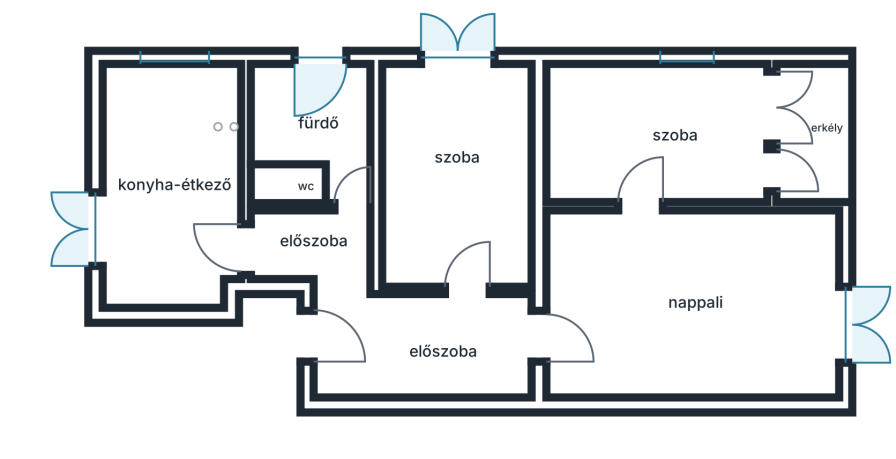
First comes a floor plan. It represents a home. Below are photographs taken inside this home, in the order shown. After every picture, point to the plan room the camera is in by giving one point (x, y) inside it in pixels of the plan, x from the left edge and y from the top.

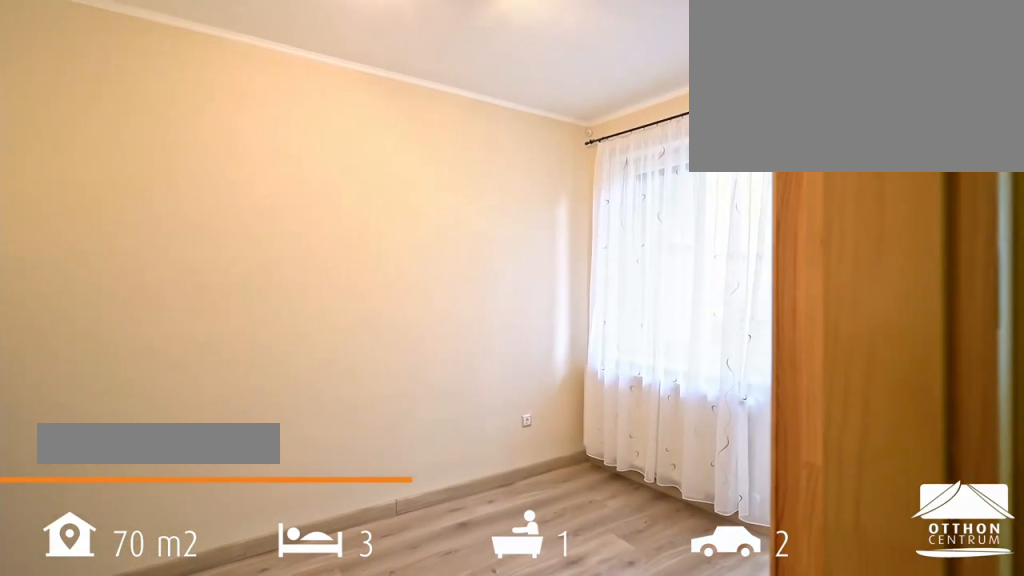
(674, 116)
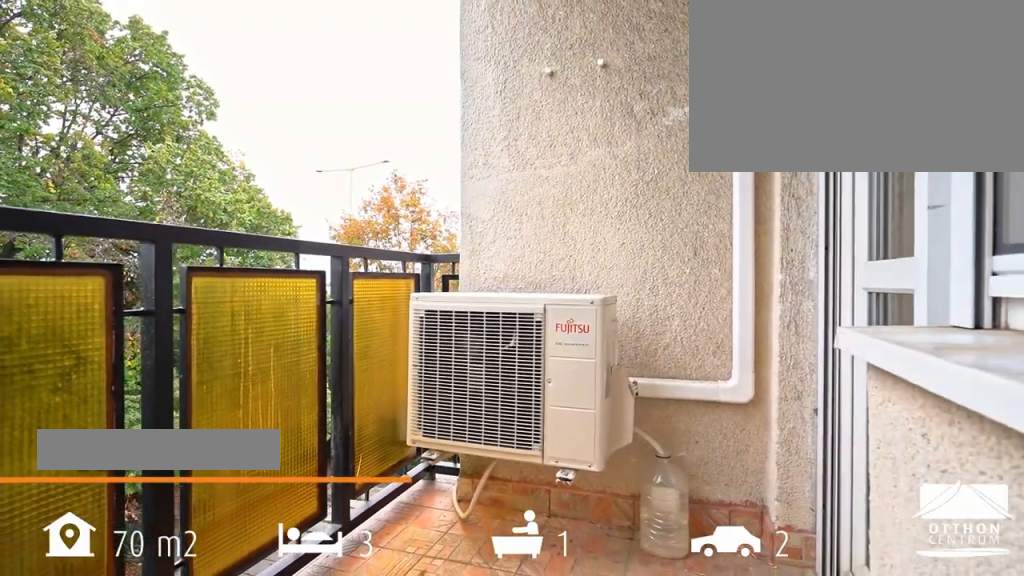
(807, 135)
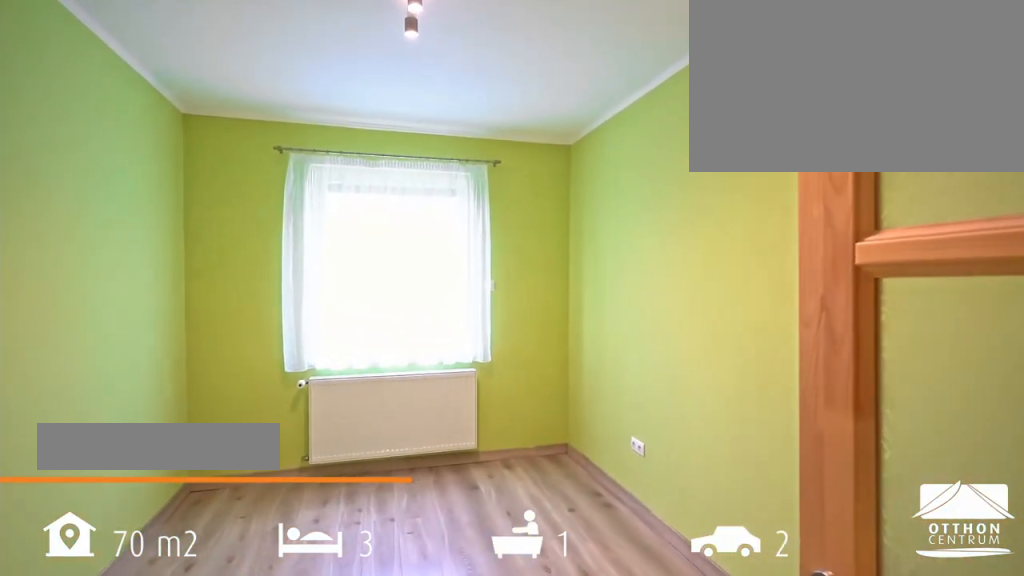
(455, 178)
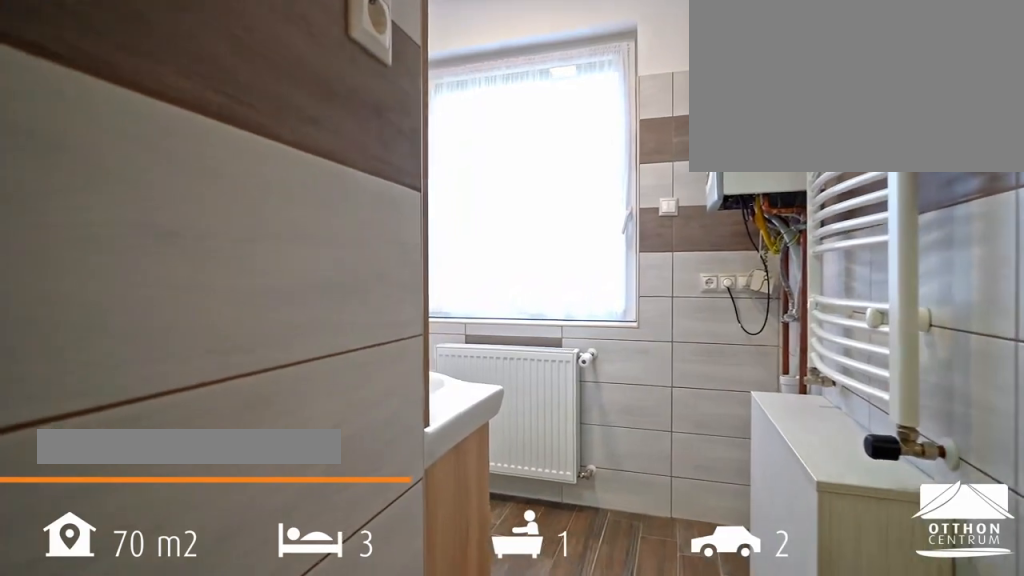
(323, 121)
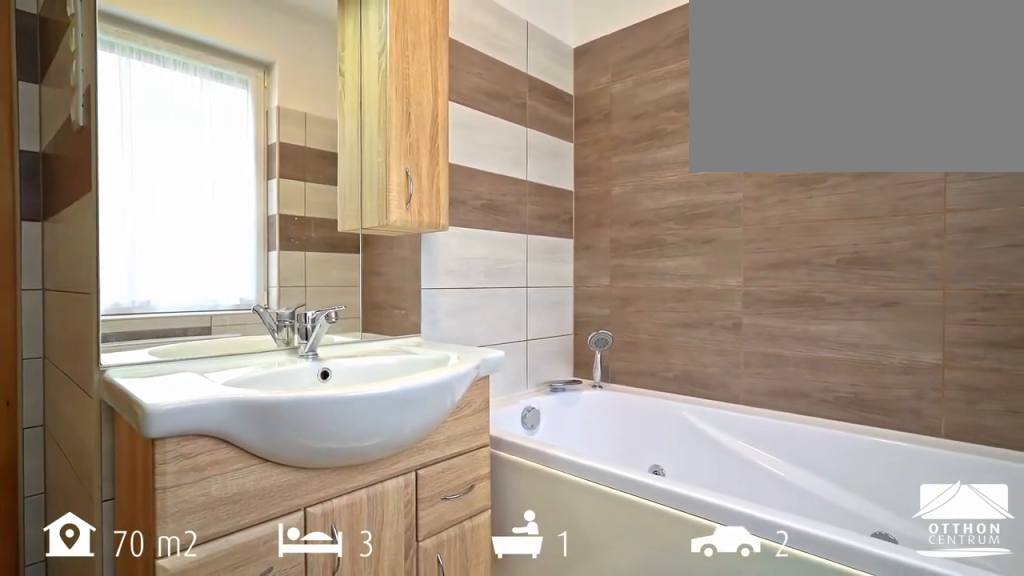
(323, 121)
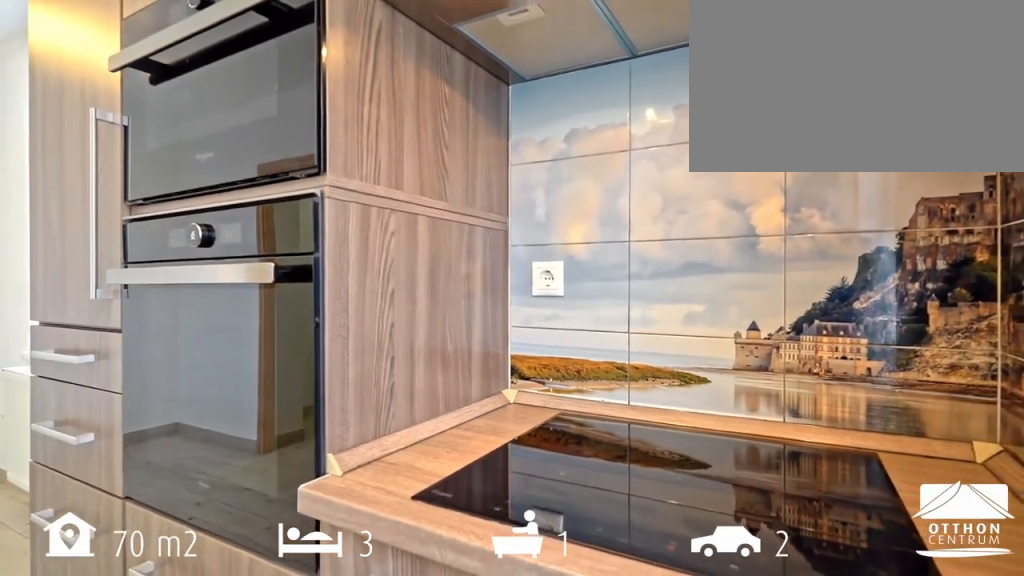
(165, 164)
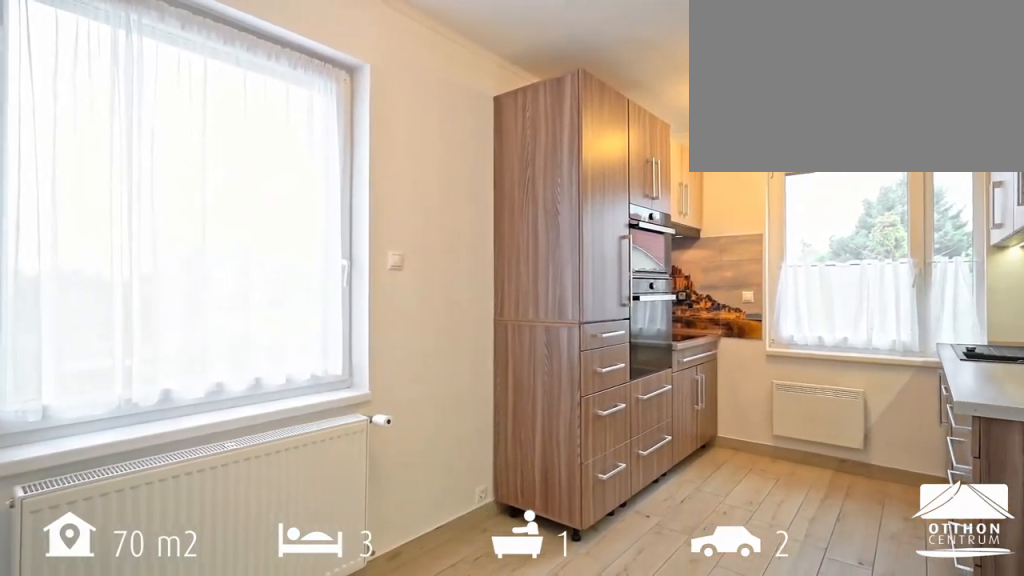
(166, 164)
